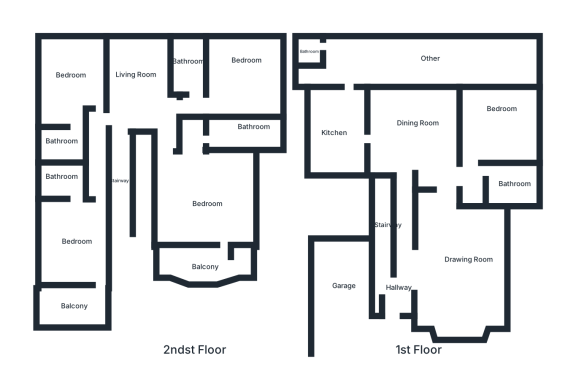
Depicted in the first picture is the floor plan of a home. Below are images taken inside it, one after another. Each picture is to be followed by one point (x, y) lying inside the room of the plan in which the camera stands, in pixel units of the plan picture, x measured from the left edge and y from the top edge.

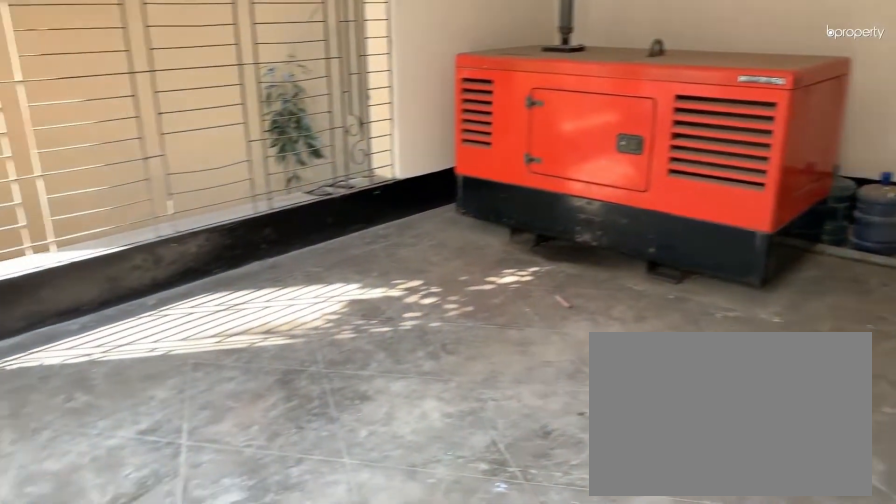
(343, 293)
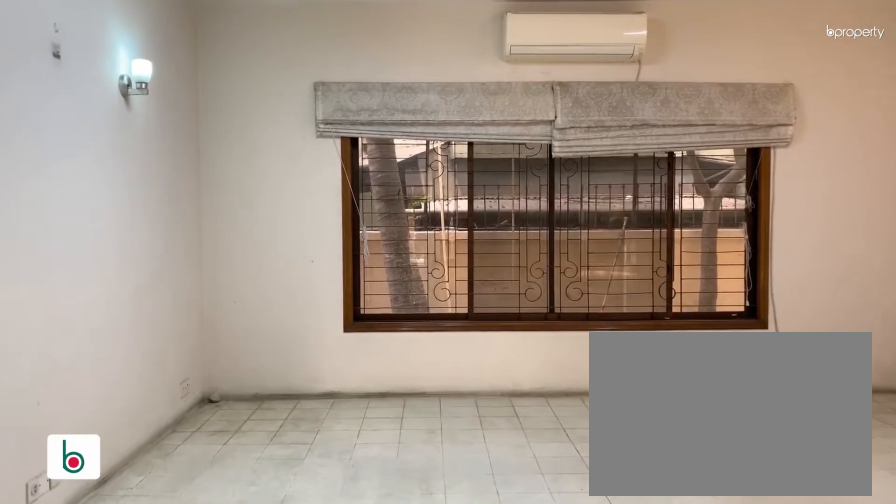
(420, 126)
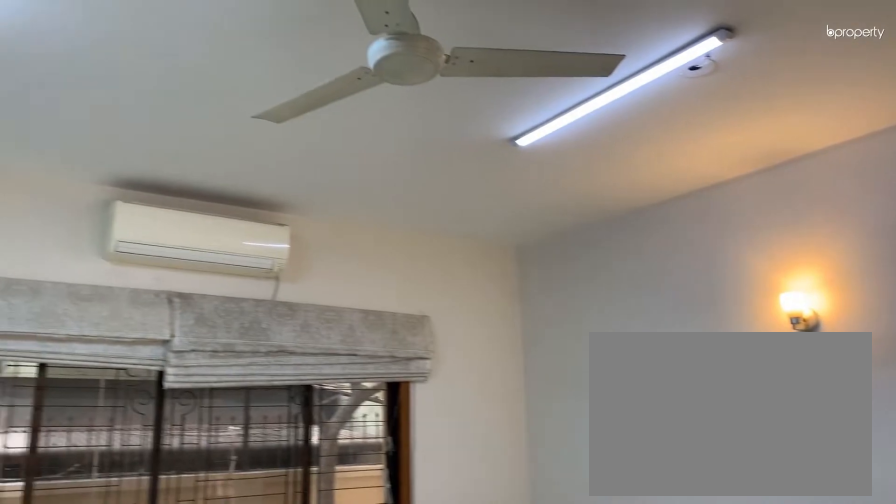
(420, 126)
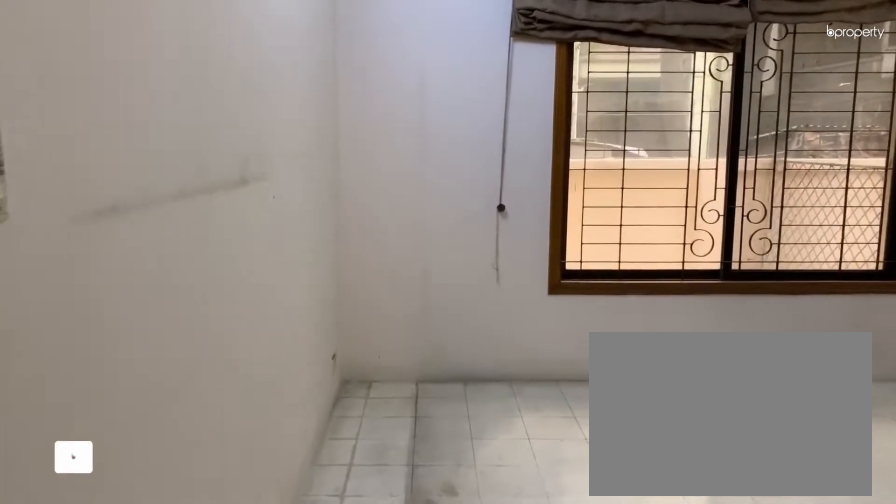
(492, 120)
